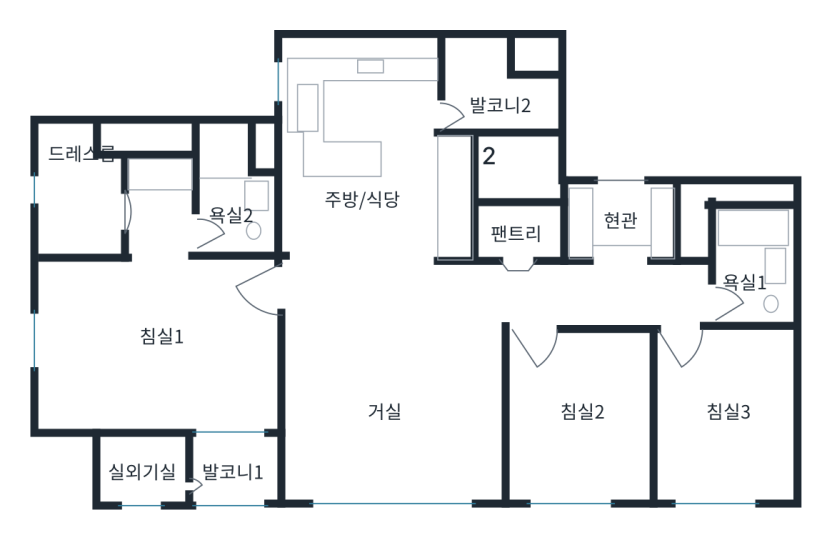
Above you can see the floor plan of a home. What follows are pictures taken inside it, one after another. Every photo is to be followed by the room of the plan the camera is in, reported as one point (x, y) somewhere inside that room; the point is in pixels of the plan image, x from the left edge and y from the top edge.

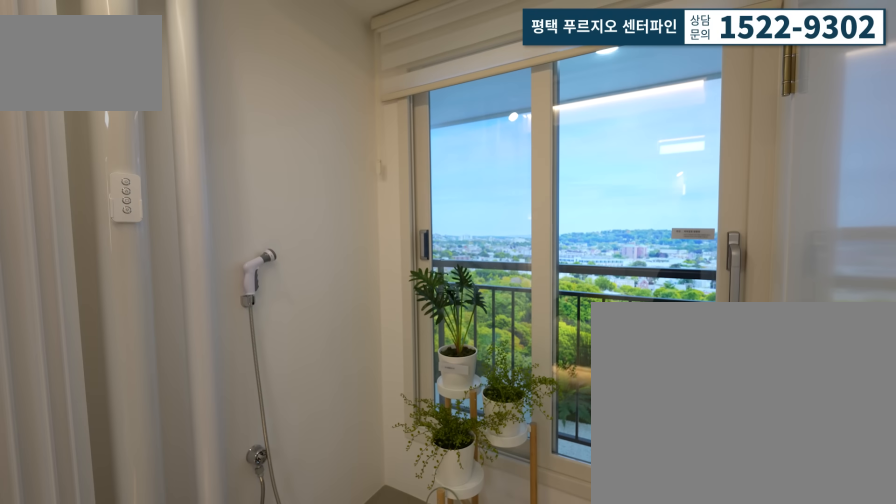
(228, 459)
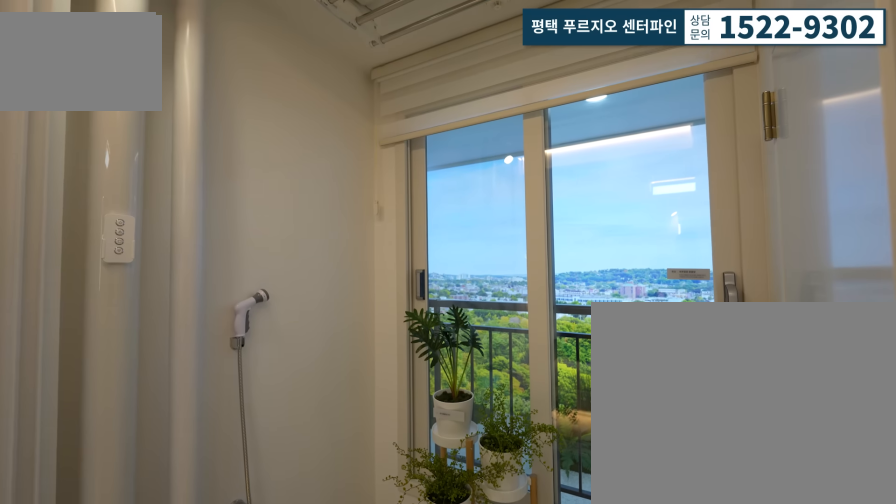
(272, 469)
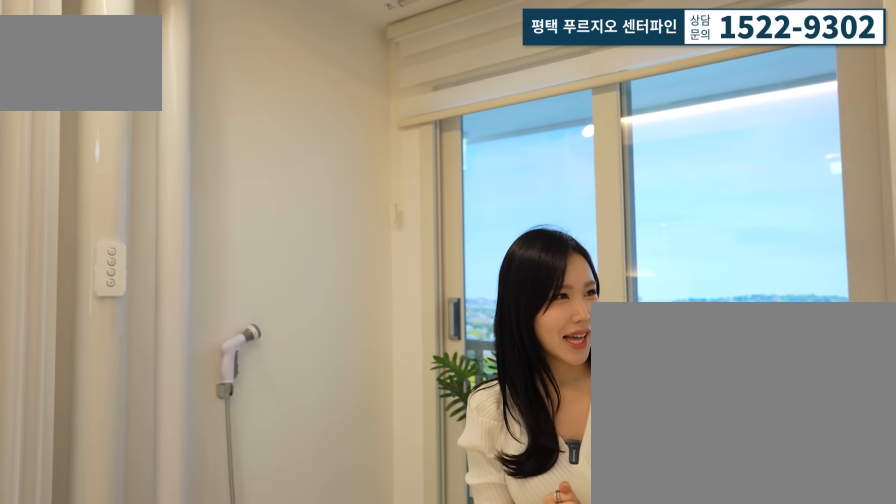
(228, 458)
